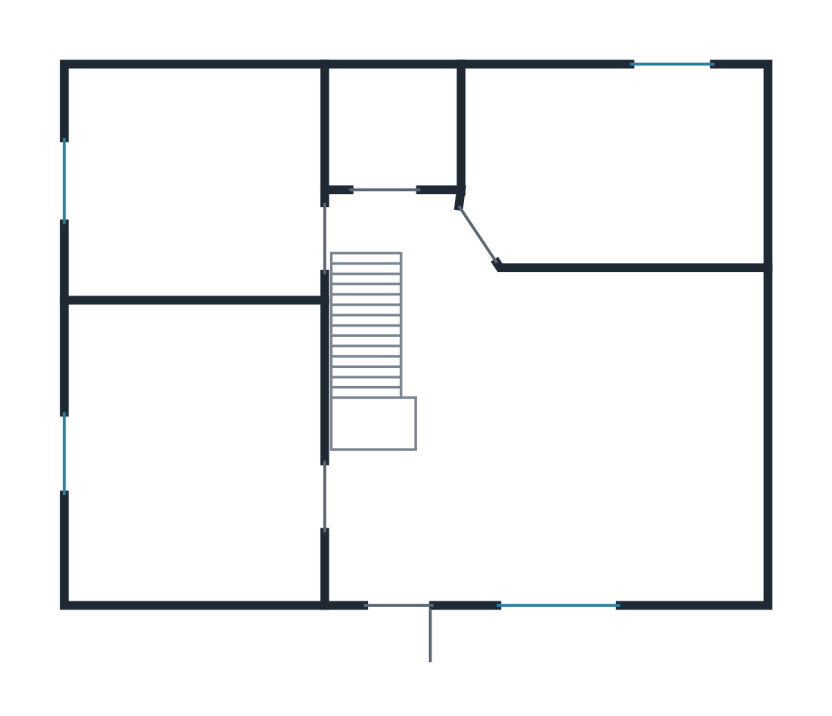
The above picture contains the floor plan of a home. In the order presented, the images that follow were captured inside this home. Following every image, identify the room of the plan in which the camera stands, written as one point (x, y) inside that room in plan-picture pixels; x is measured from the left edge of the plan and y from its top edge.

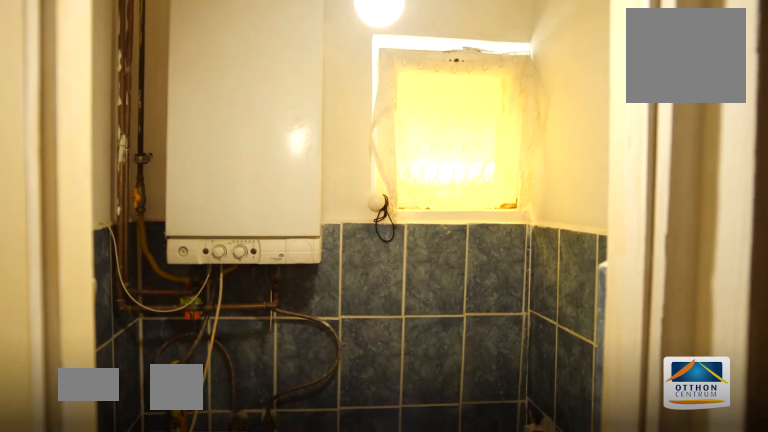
(383, 123)
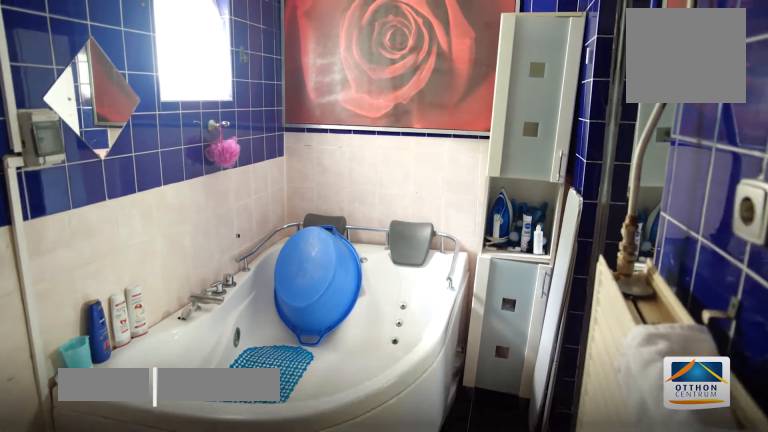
(606, 153)
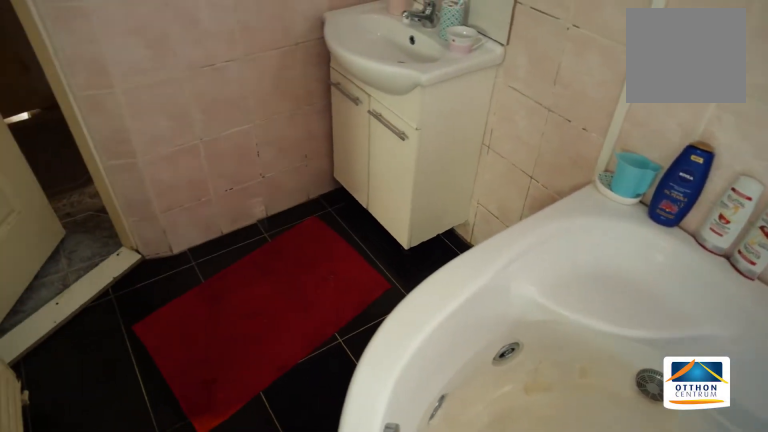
(608, 154)
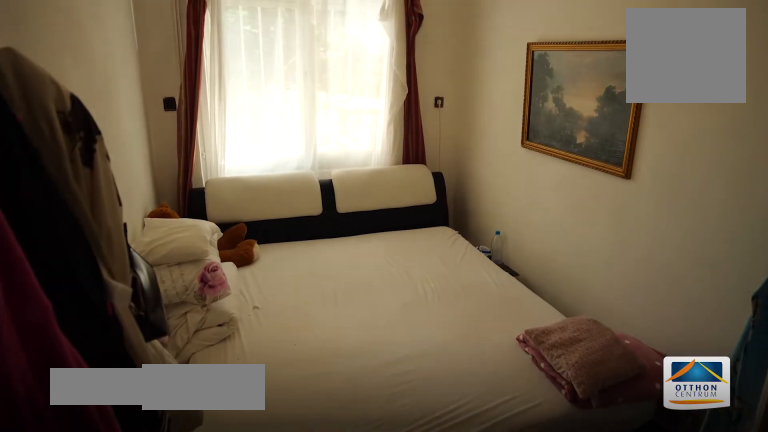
(191, 179)
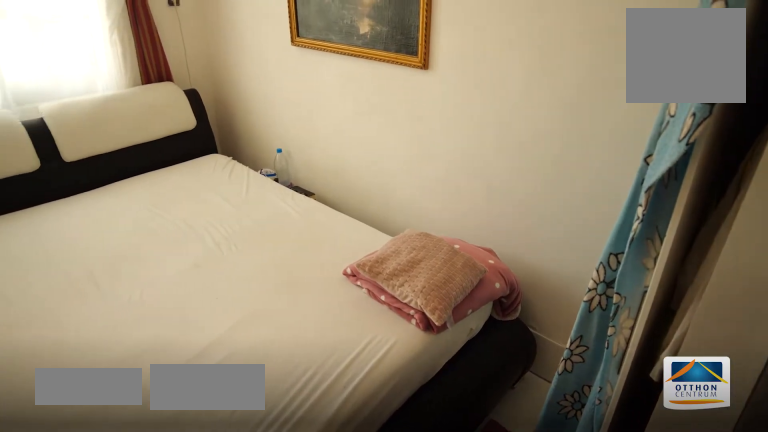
(192, 180)
